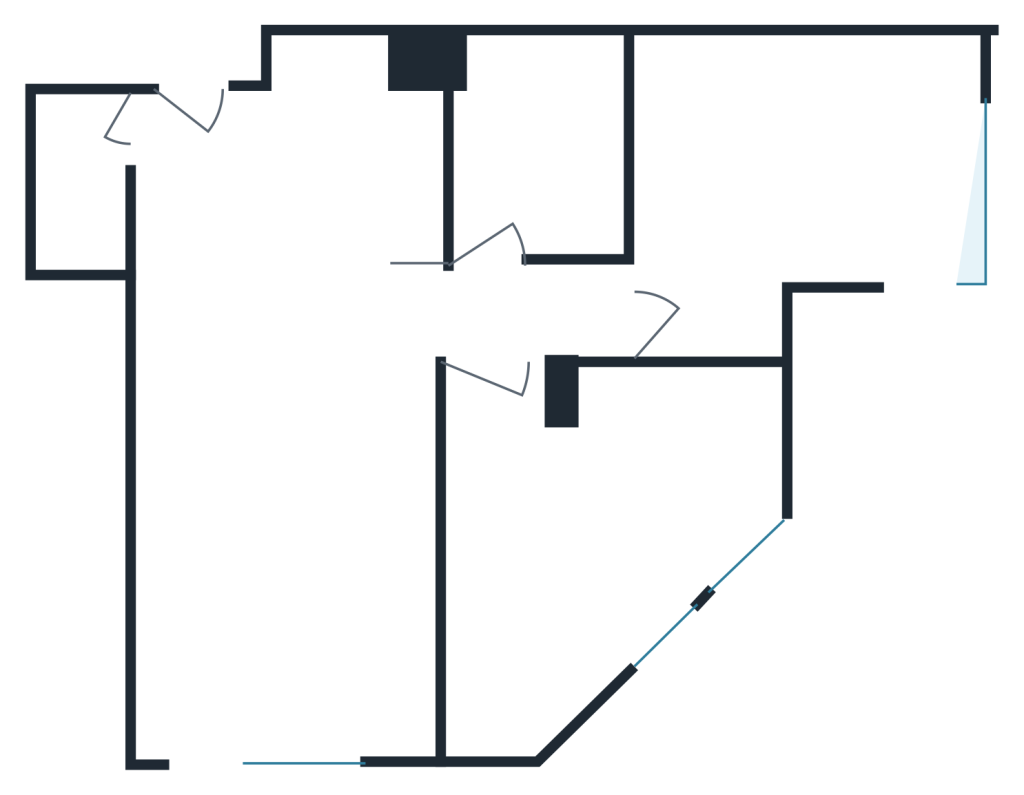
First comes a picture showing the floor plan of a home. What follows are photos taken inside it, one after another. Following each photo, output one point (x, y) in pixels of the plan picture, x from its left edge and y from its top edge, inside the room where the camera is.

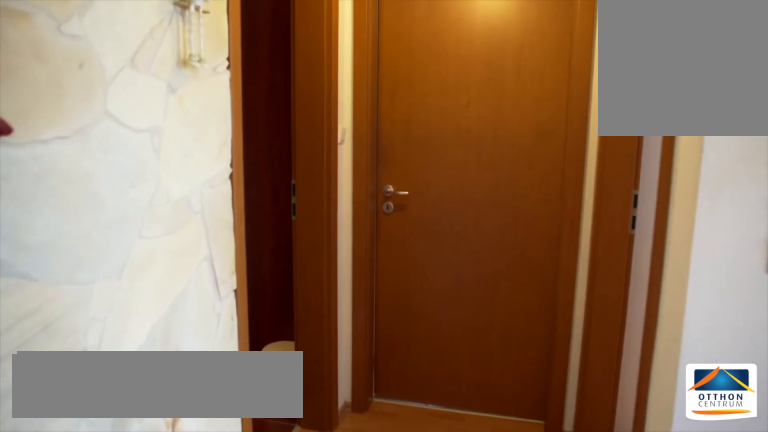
(427, 321)
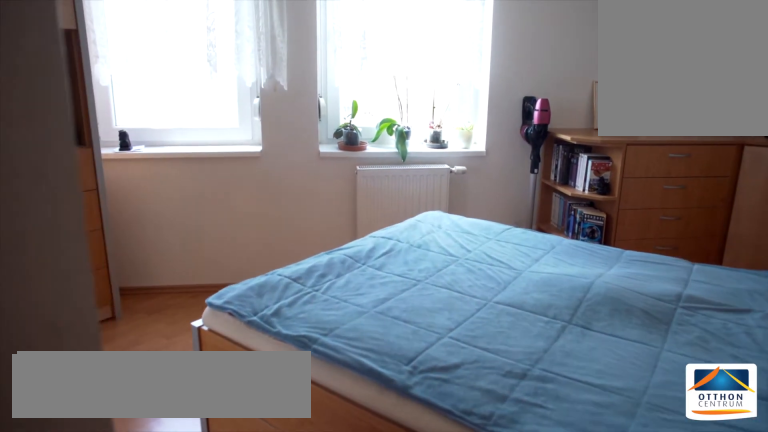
(602, 539)
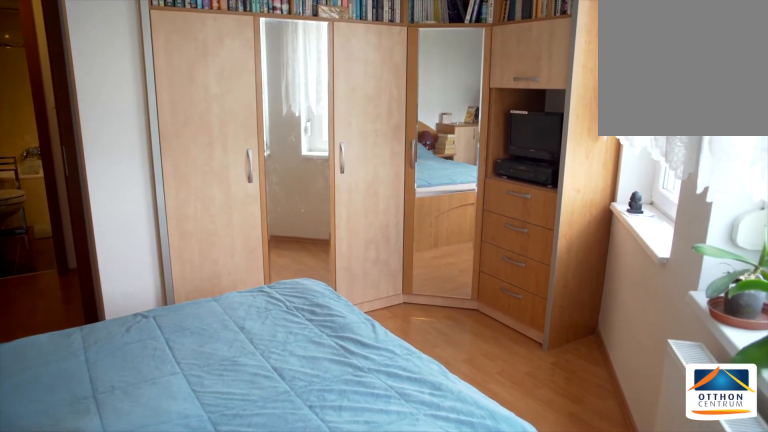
(601, 539)
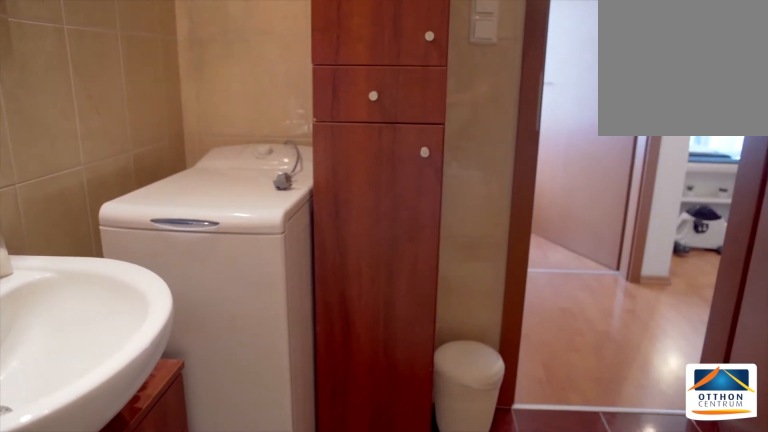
(533, 149)
